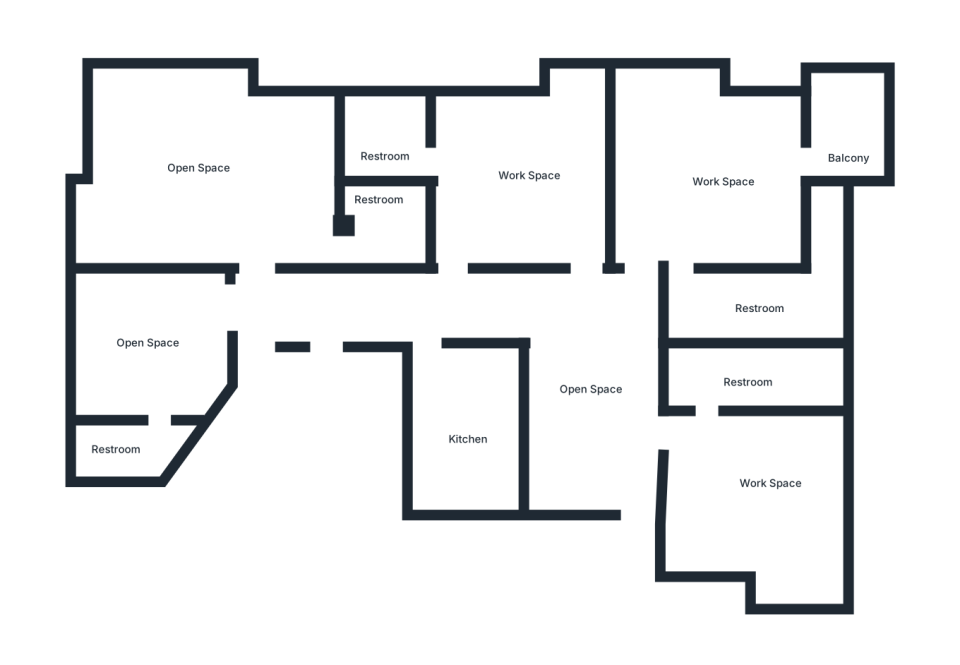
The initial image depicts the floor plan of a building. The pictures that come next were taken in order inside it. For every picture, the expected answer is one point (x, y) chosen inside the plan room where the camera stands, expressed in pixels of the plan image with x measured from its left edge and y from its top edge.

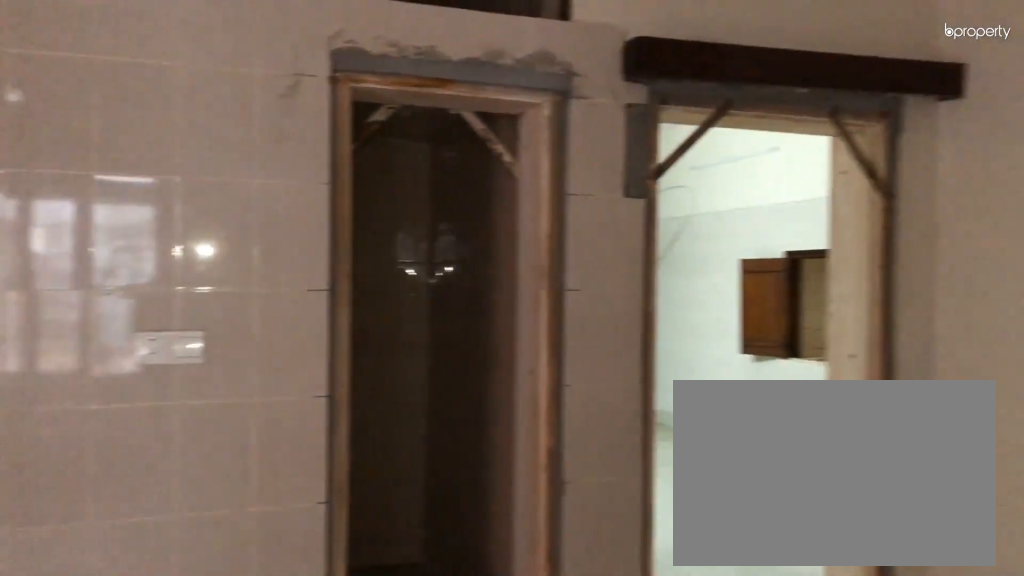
(712, 186)
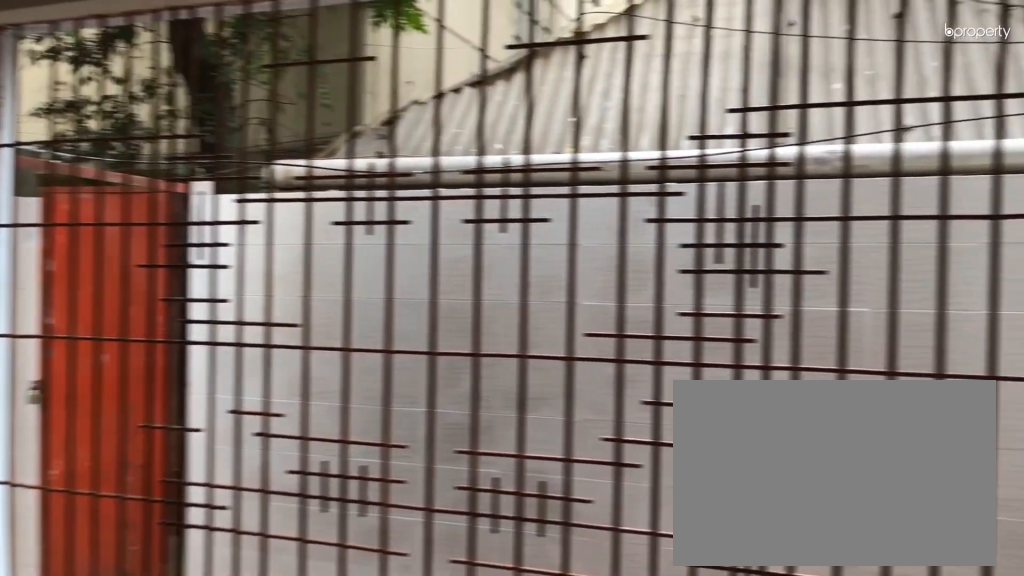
(842, 148)
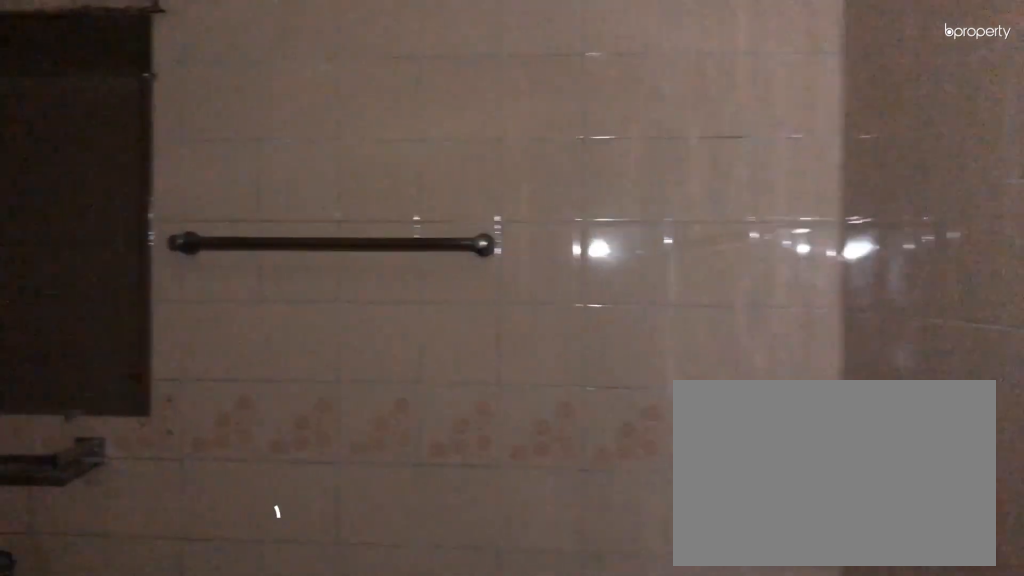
(753, 310)
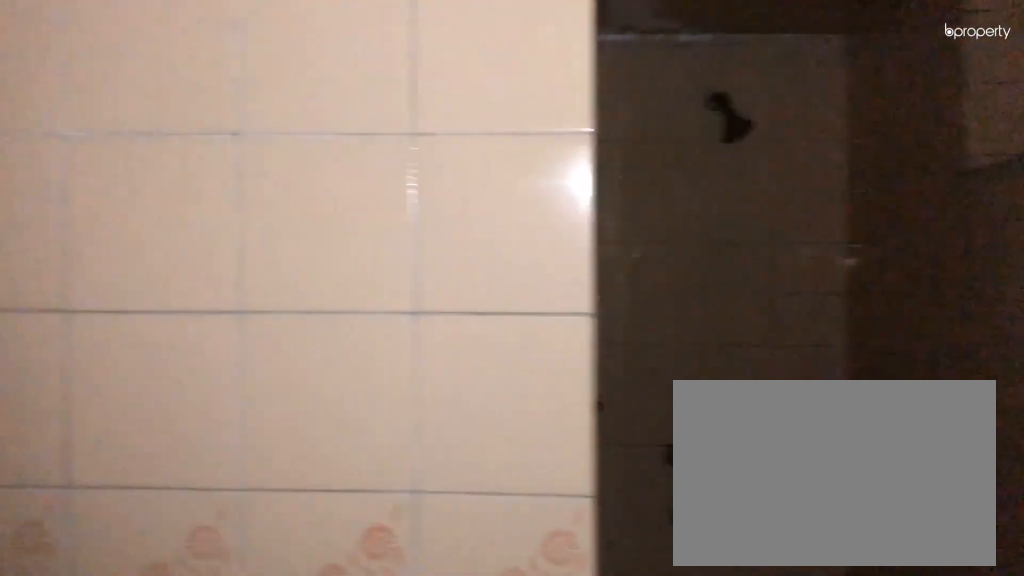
(753, 310)
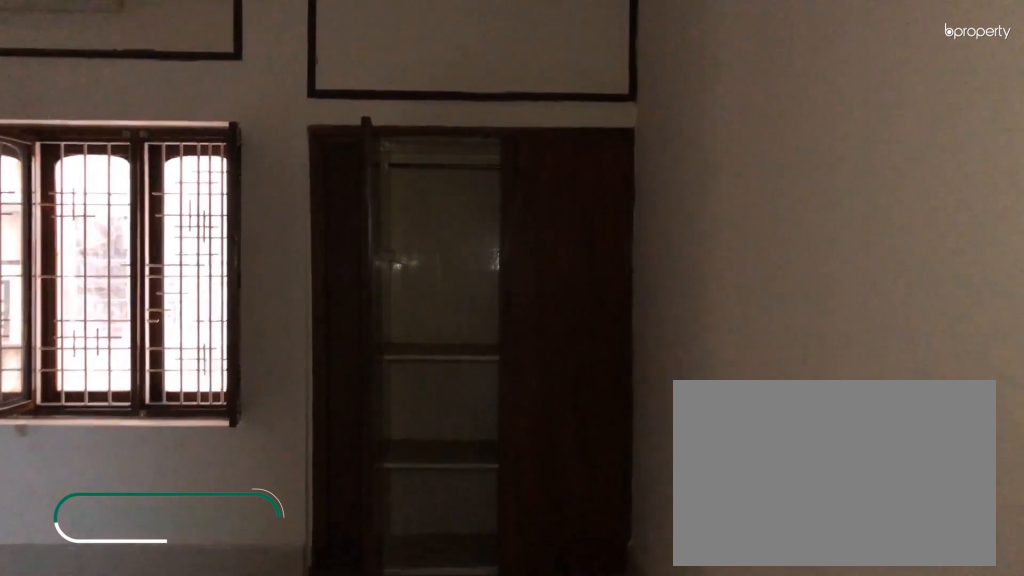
(497, 168)
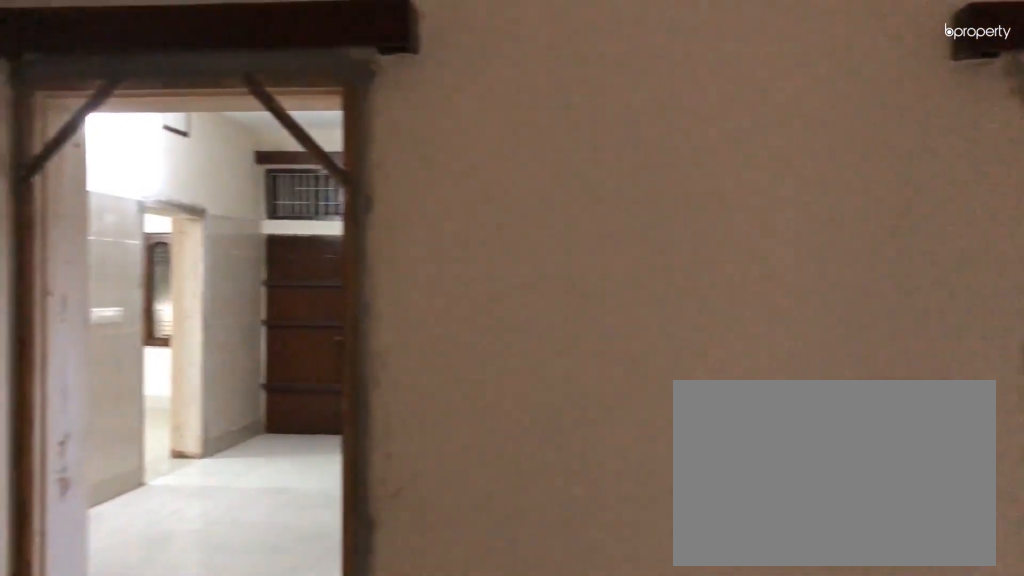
(497, 168)
